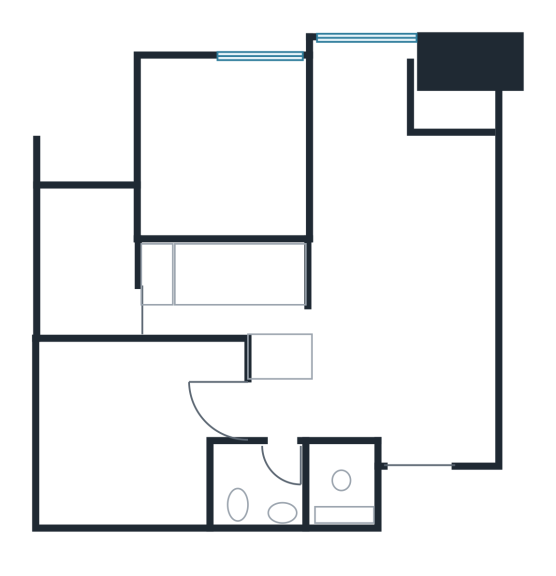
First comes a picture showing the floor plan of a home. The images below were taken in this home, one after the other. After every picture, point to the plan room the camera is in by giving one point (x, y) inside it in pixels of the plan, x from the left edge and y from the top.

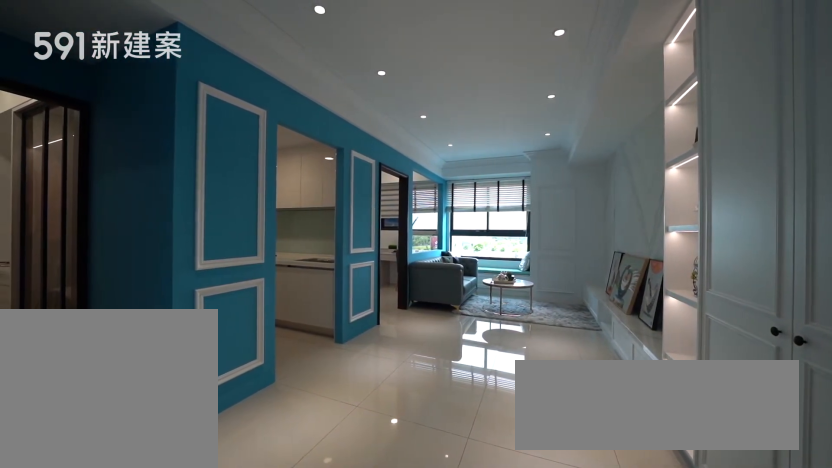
(403, 334)
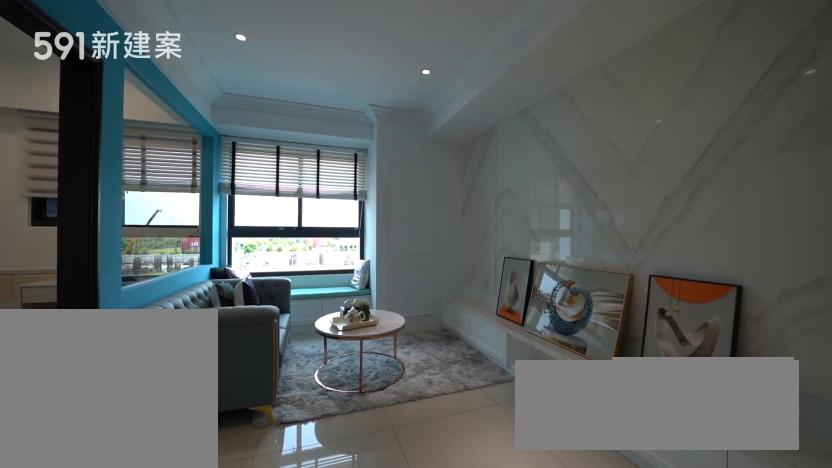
(396, 178)
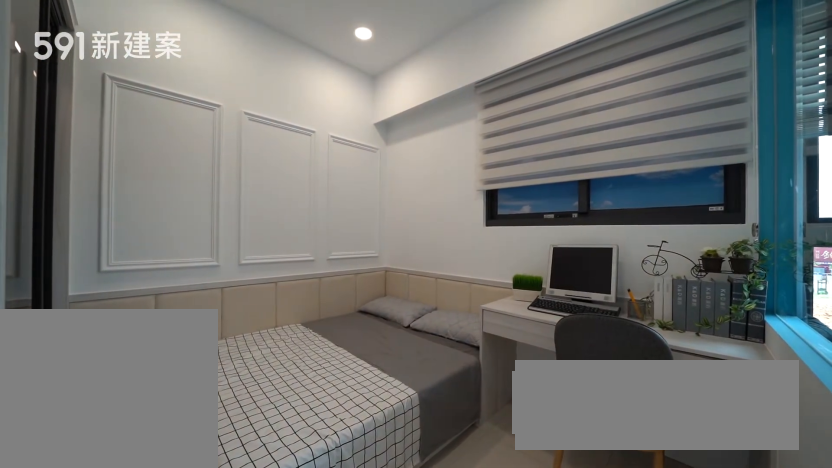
(222, 145)
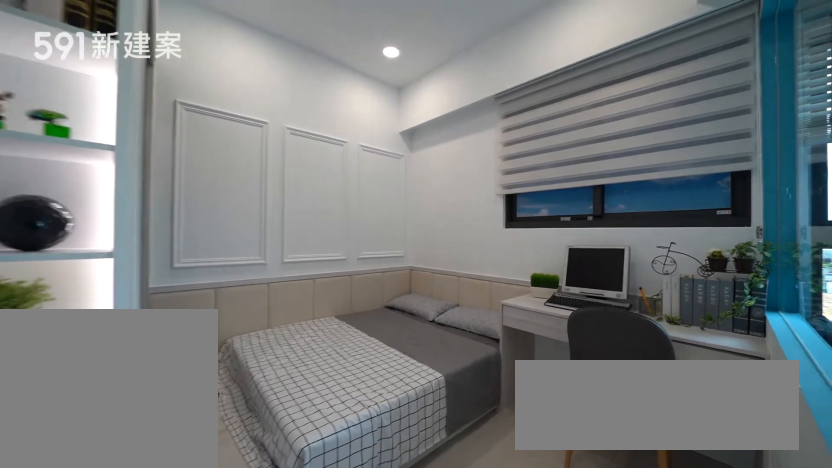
(222, 145)
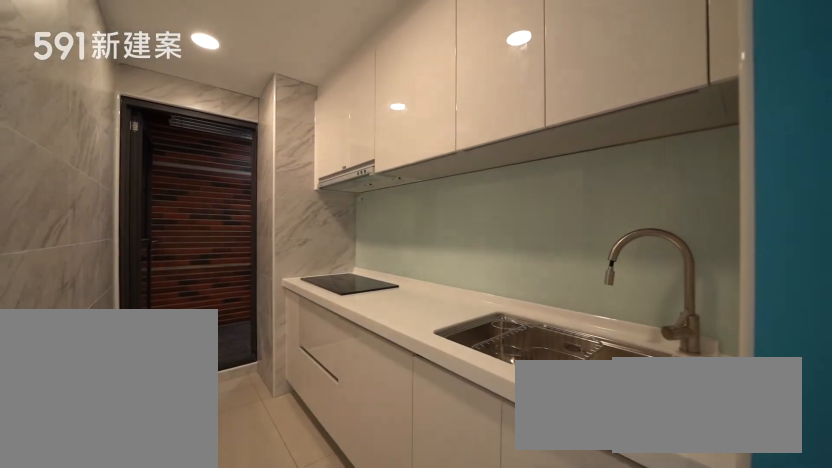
(228, 294)
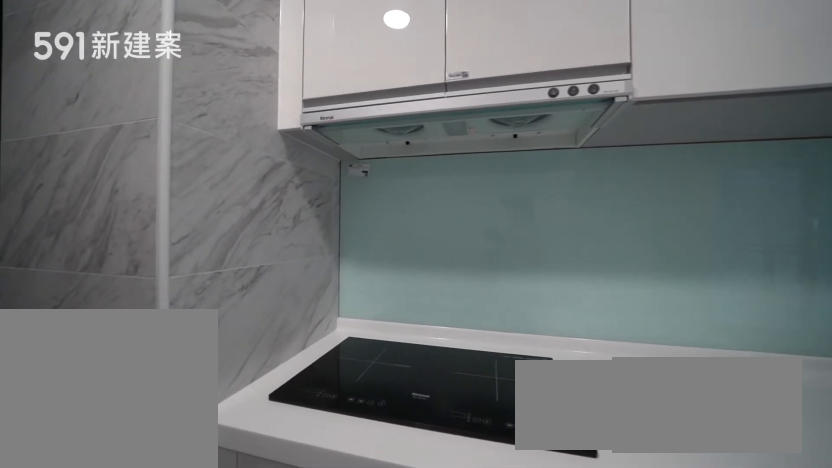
(228, 294)
